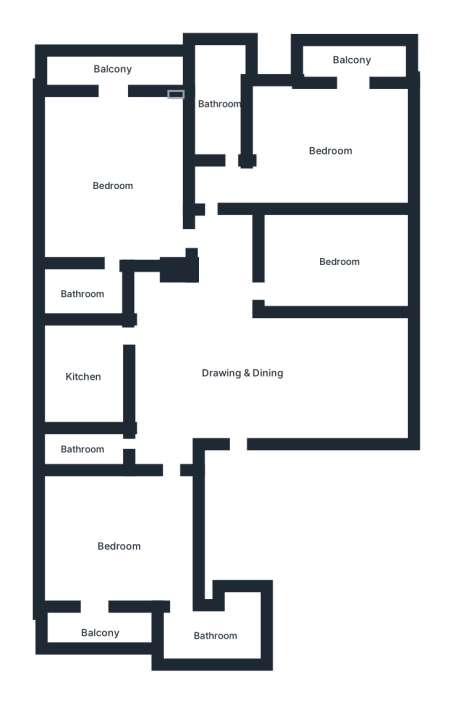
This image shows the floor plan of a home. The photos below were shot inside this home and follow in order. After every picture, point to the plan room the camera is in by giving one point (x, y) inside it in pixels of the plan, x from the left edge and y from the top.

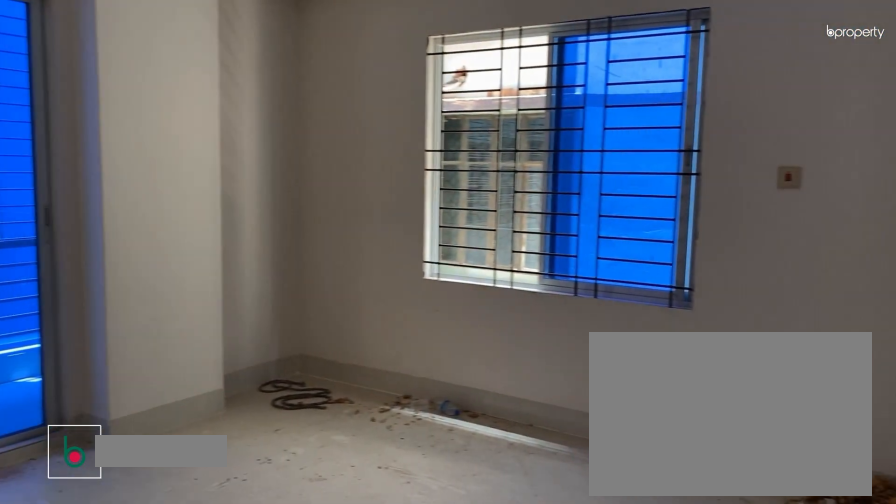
(120, 546)
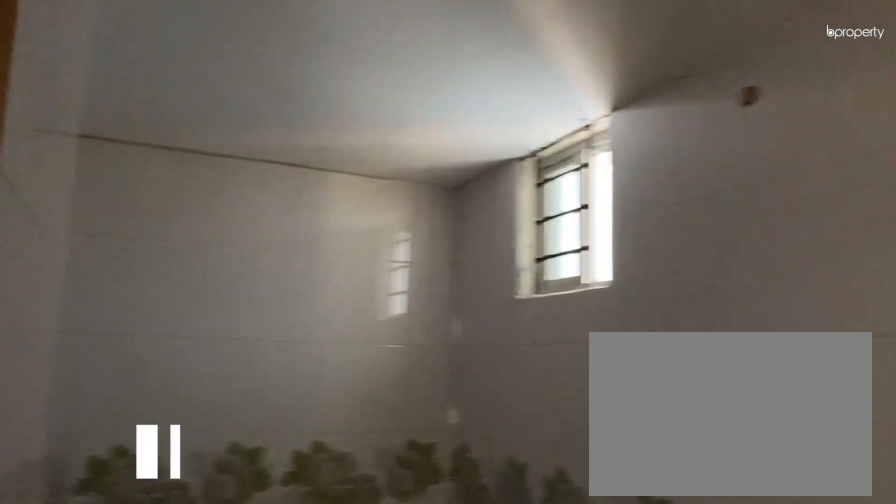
(214, 634)
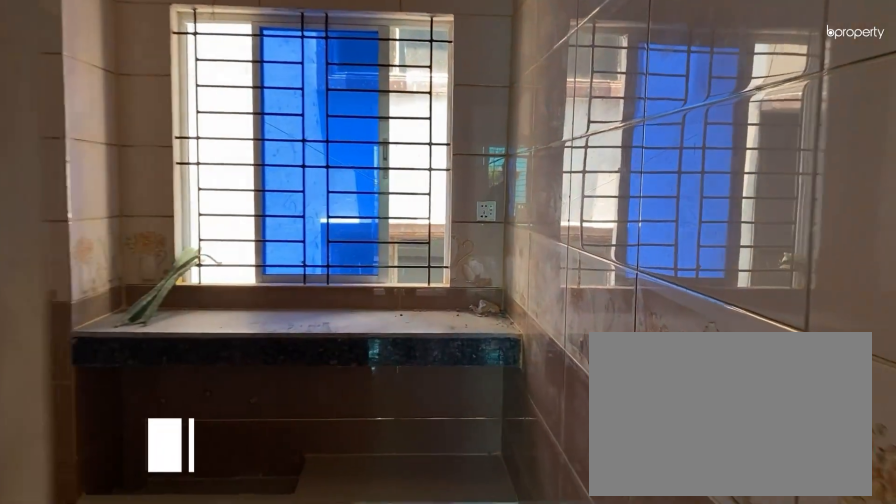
(84, 378)
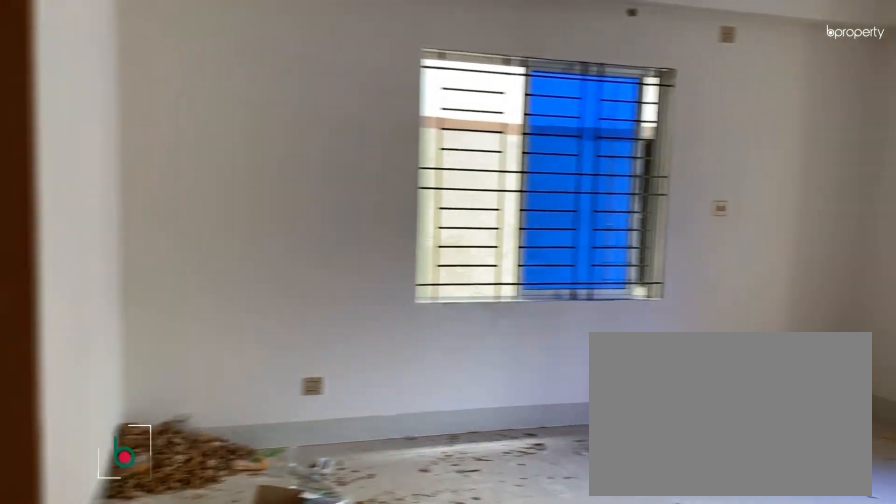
(113, 186)
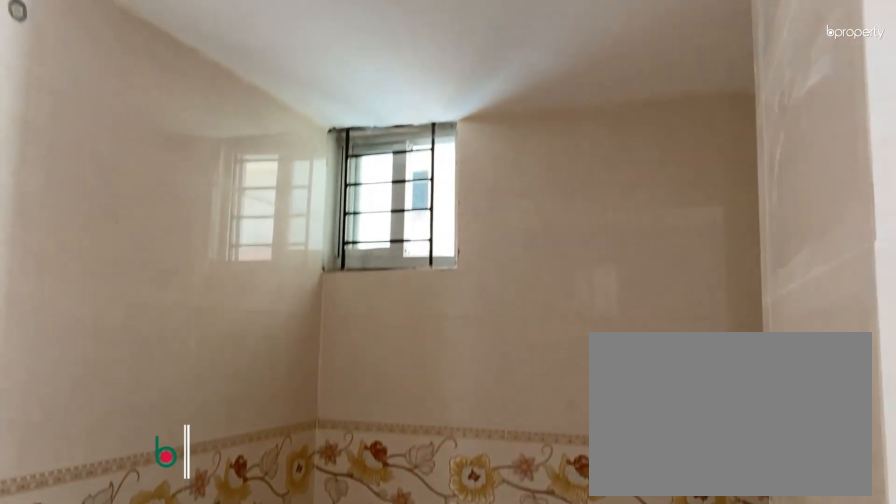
(82, 292)
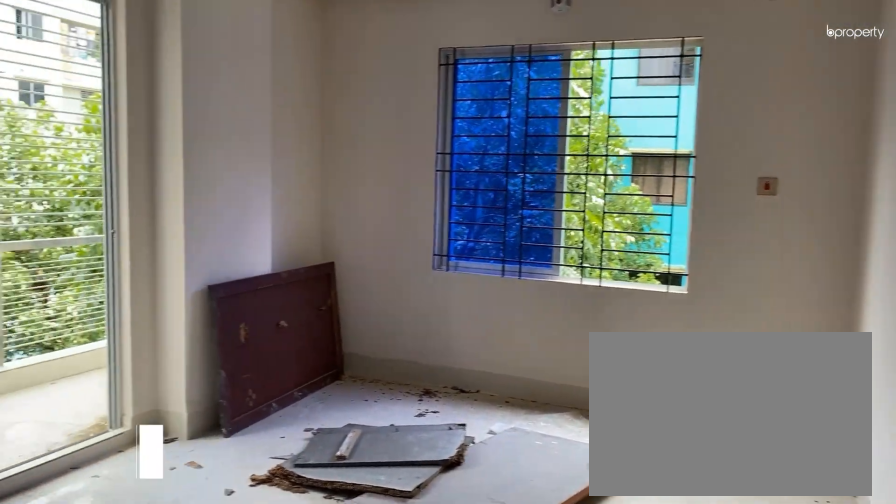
(333, 151)
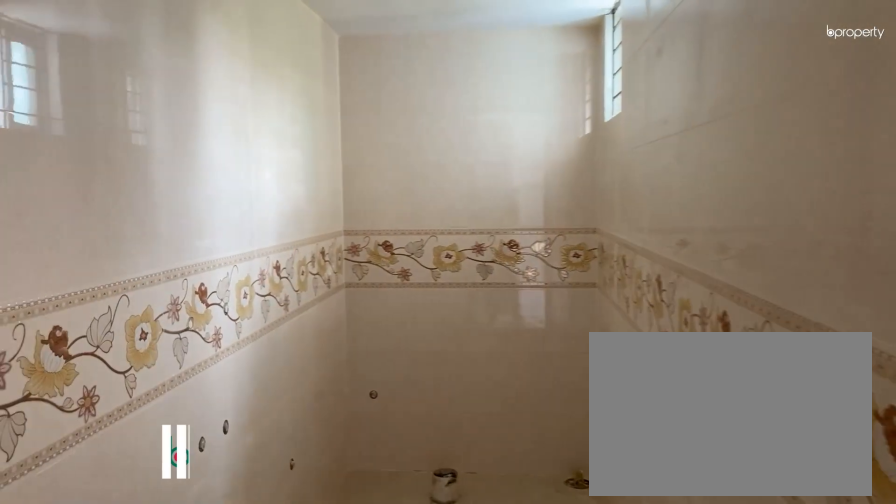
(221, 104)
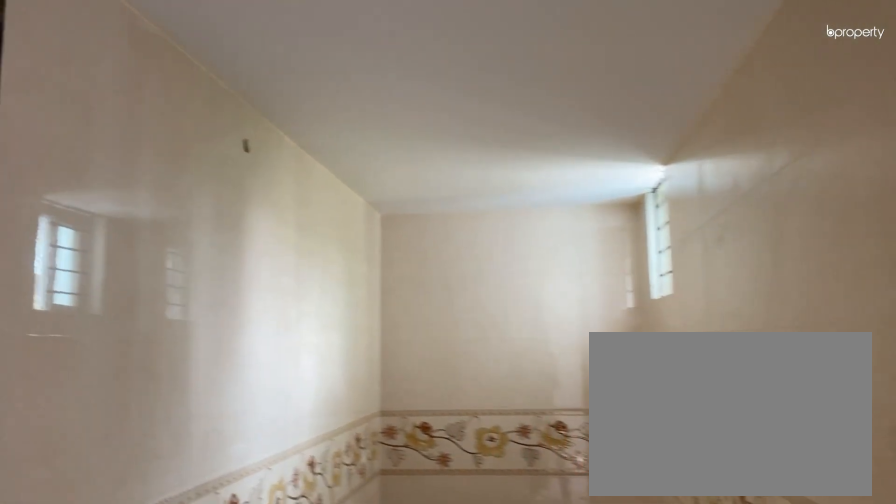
(221, 104)
